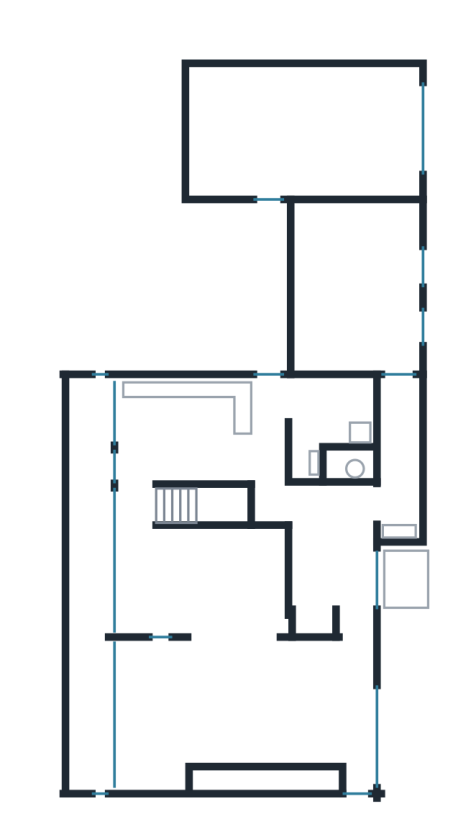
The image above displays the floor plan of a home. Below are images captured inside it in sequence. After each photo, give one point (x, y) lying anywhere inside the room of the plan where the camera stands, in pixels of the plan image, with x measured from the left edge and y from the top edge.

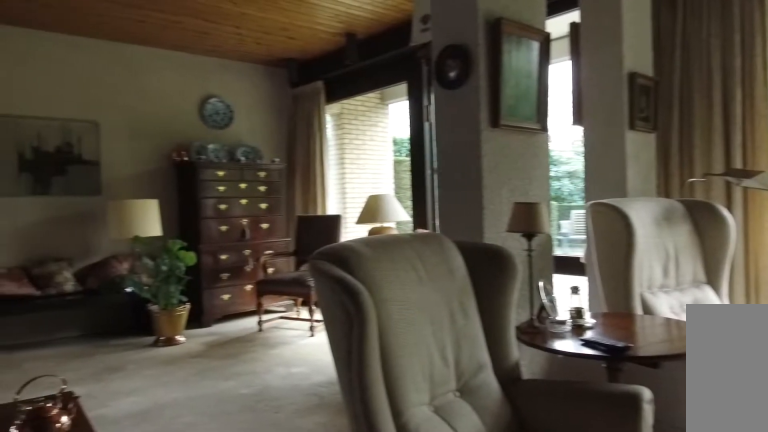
(228, 661)
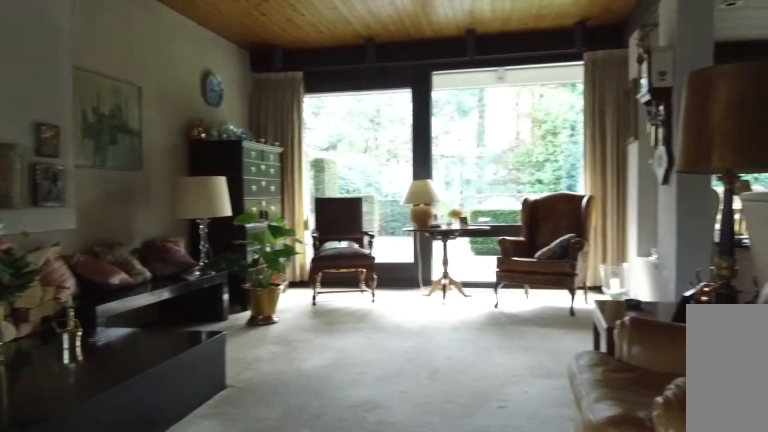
(227, 661)
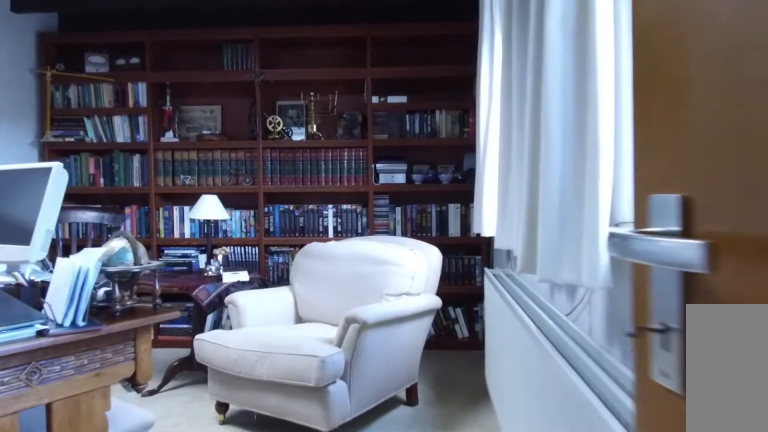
(355, 287)
